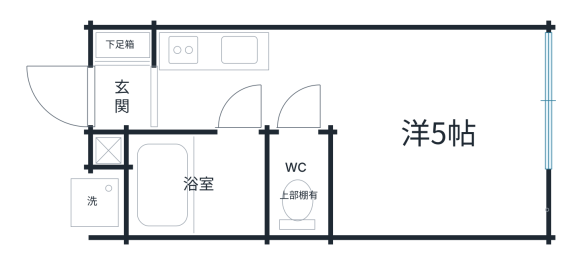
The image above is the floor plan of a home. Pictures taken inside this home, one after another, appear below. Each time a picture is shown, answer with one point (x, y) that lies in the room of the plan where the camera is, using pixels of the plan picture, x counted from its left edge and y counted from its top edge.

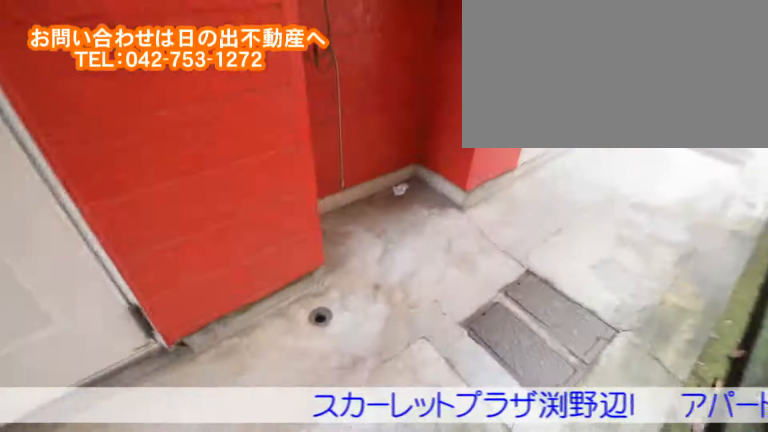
(71, 208)
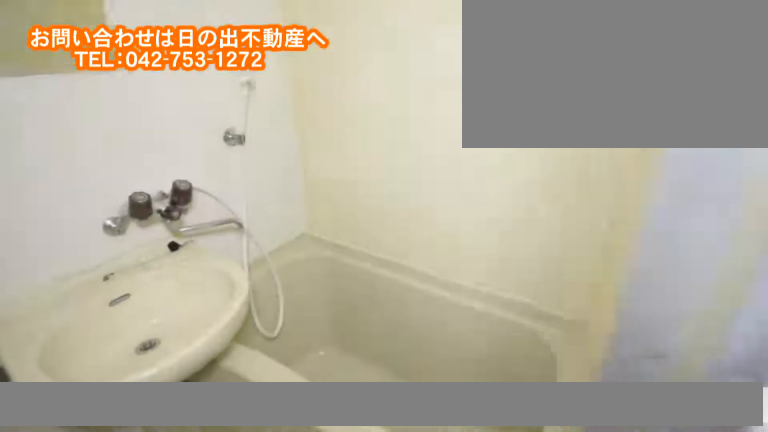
(229, 175)
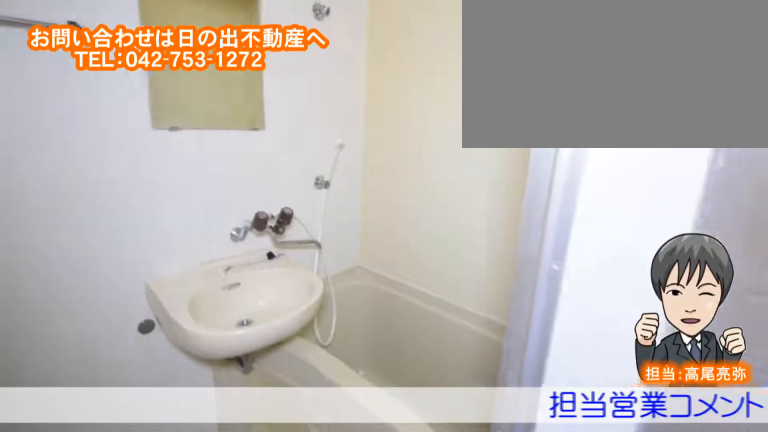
(229, 176)
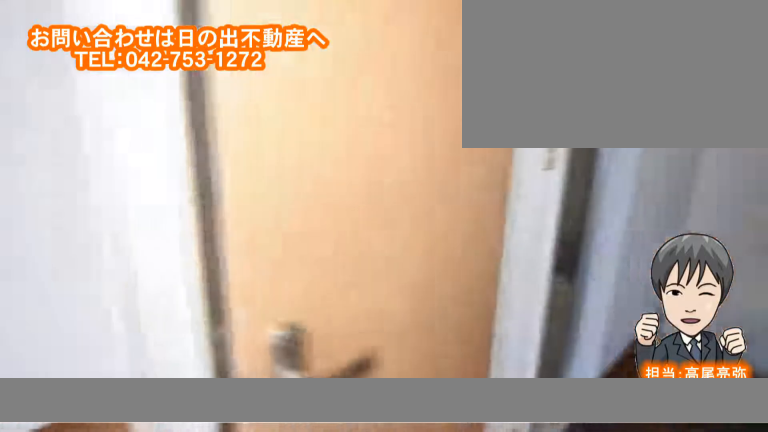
(298, 184)
